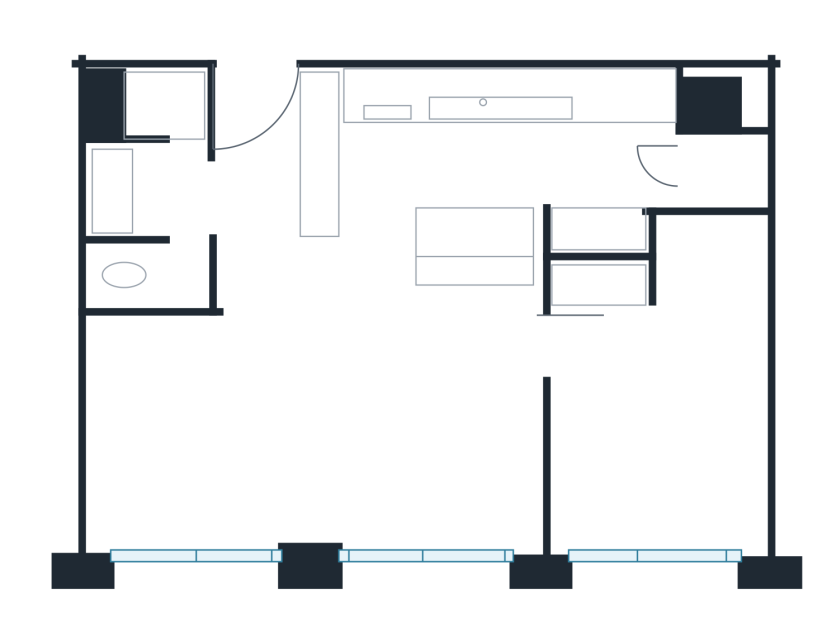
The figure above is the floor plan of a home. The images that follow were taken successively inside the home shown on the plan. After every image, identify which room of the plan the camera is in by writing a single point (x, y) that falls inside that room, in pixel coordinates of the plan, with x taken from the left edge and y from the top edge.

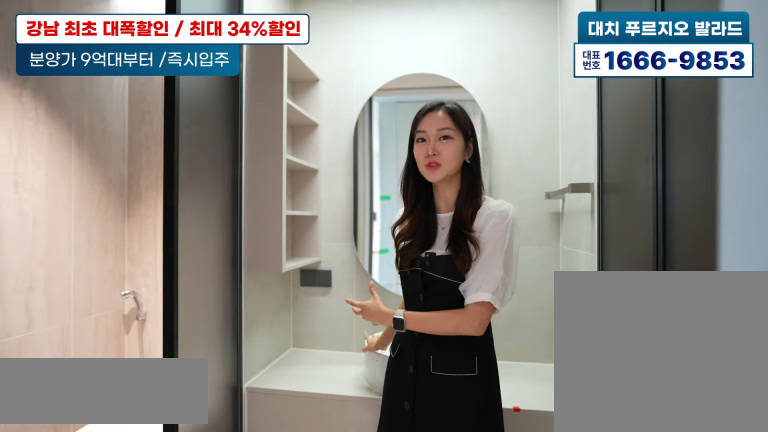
(165, 174)
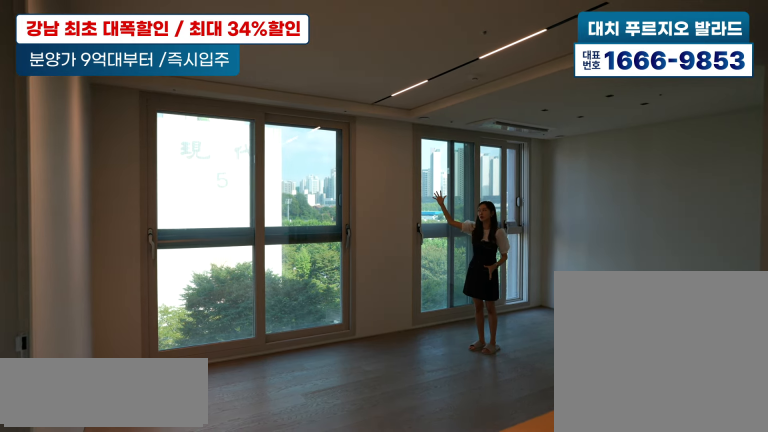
(280, 399)
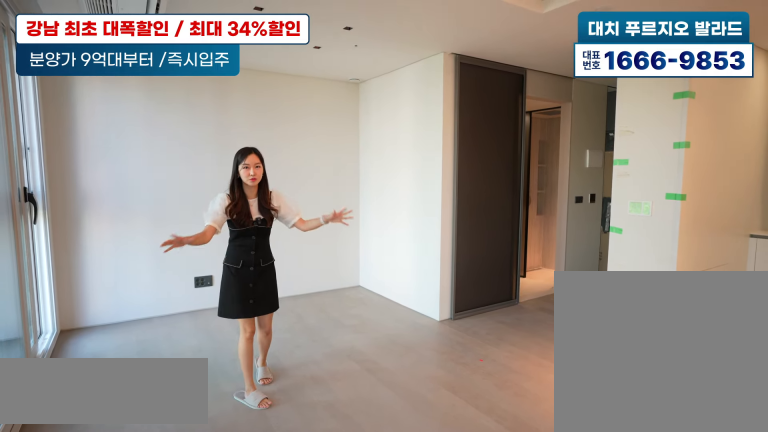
(282, 400)
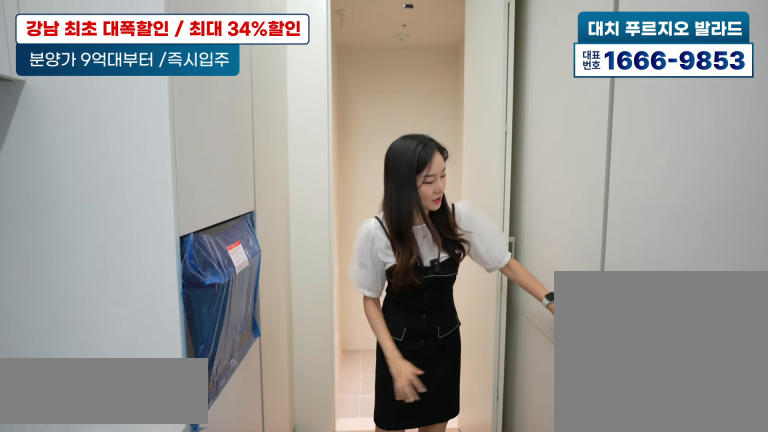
(528, 152)
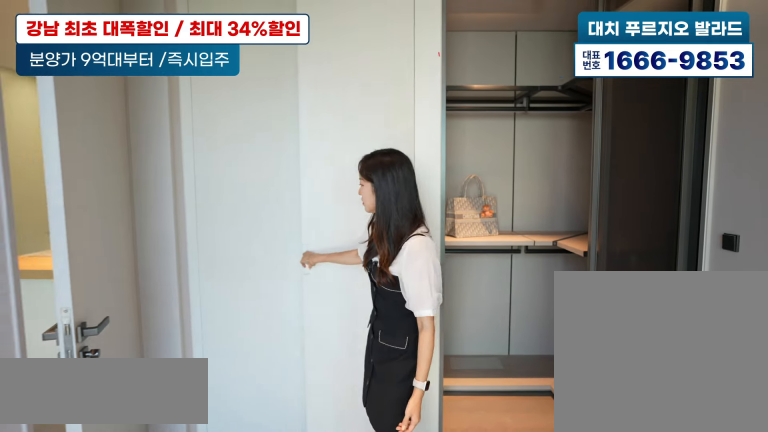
(649, 418)
